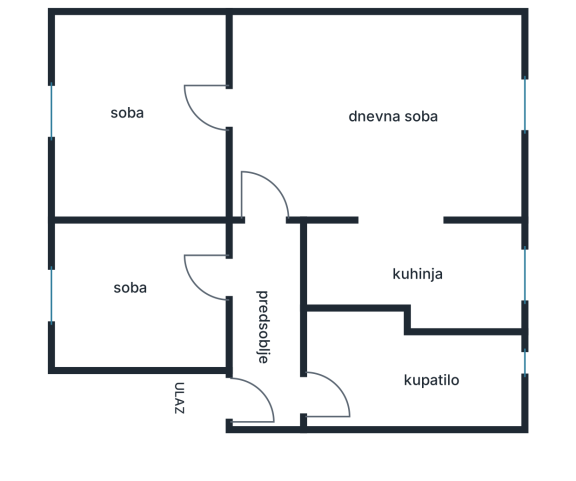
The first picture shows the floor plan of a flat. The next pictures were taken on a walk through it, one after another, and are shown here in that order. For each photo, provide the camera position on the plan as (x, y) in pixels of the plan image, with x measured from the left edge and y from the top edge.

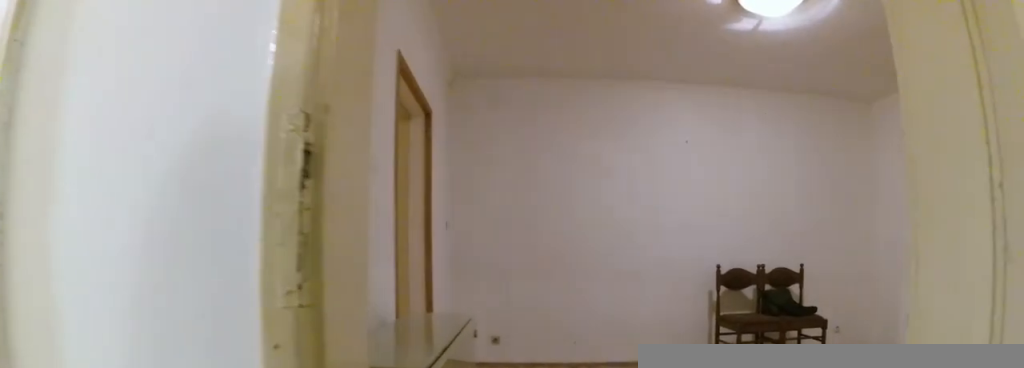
(269, 255)
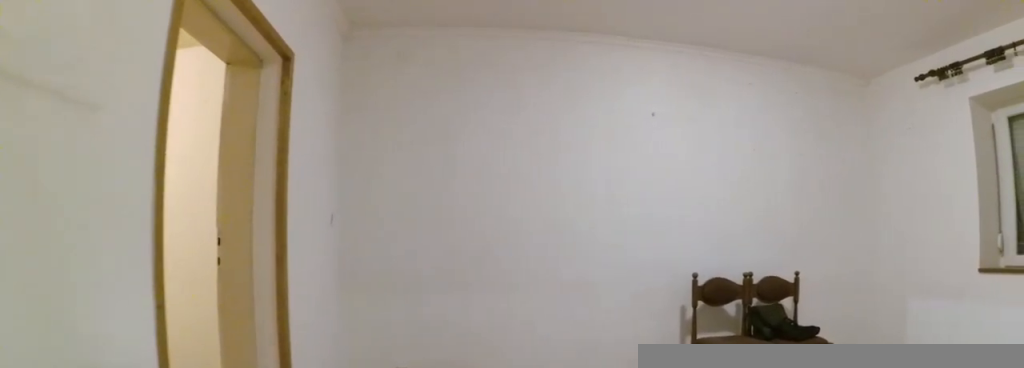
(269, 187)
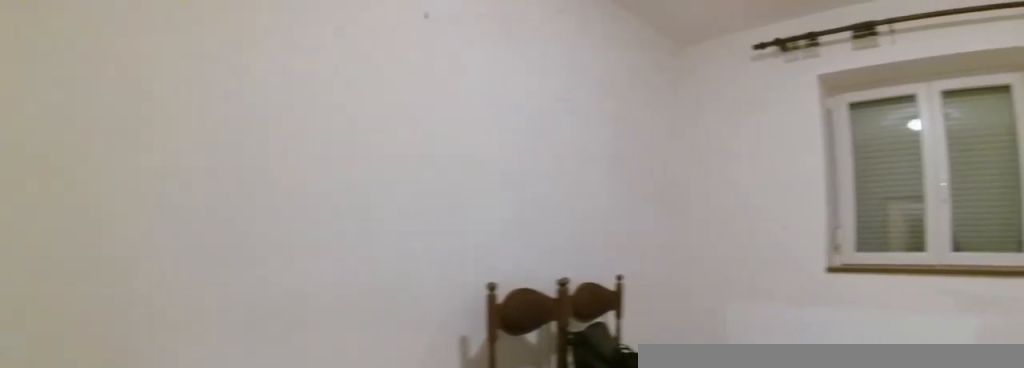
(260, 113)
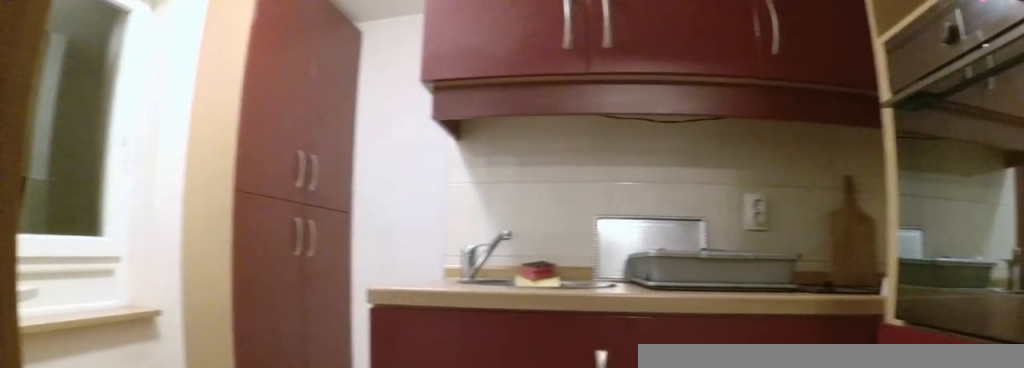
(374, 189)
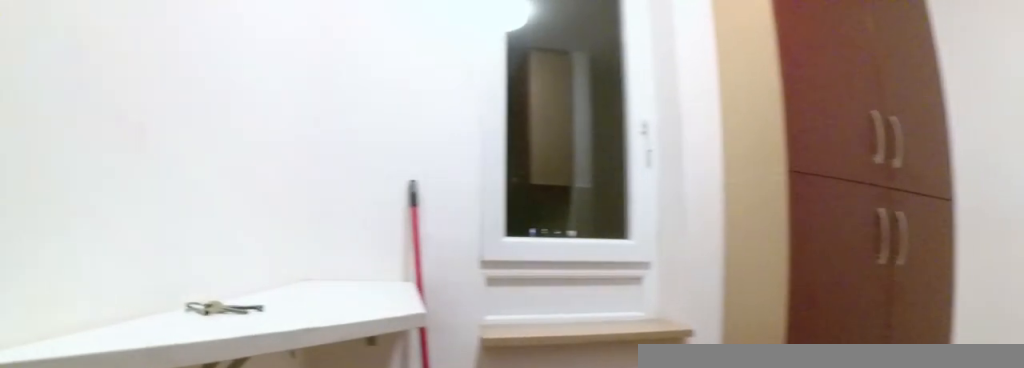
(410, 242)
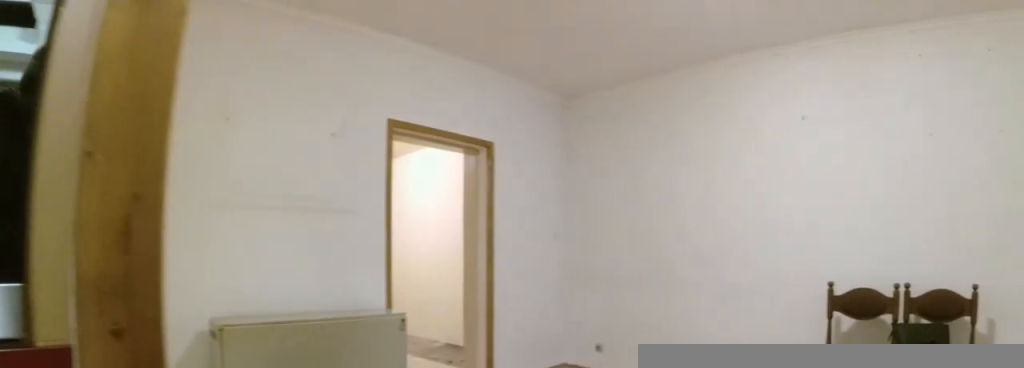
(424, 244)
